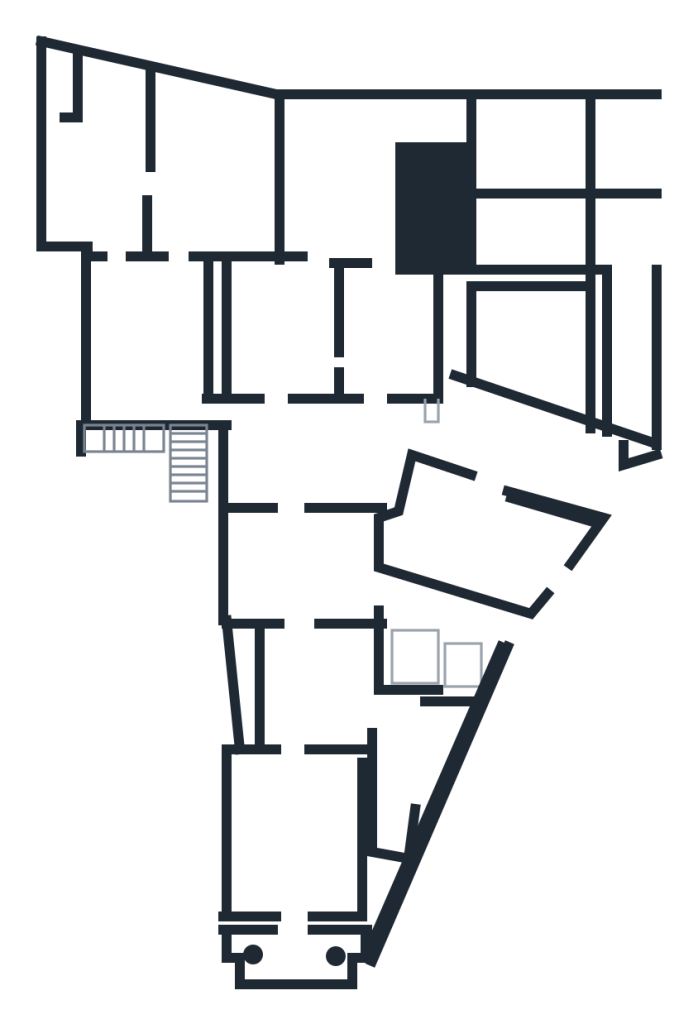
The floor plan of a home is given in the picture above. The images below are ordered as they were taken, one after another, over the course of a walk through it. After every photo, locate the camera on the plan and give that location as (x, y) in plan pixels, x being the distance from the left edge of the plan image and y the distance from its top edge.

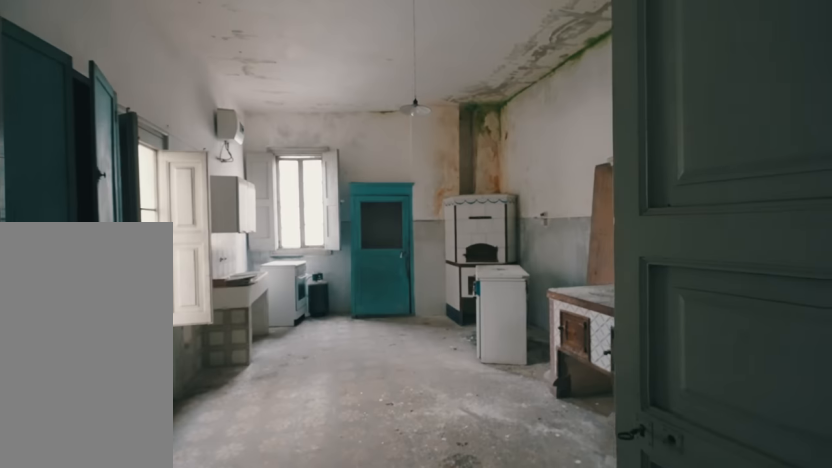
(179, 234)
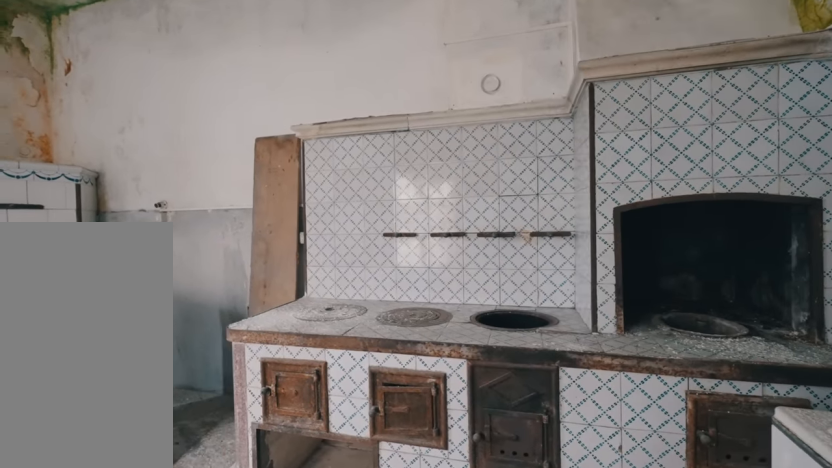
(191, 183)
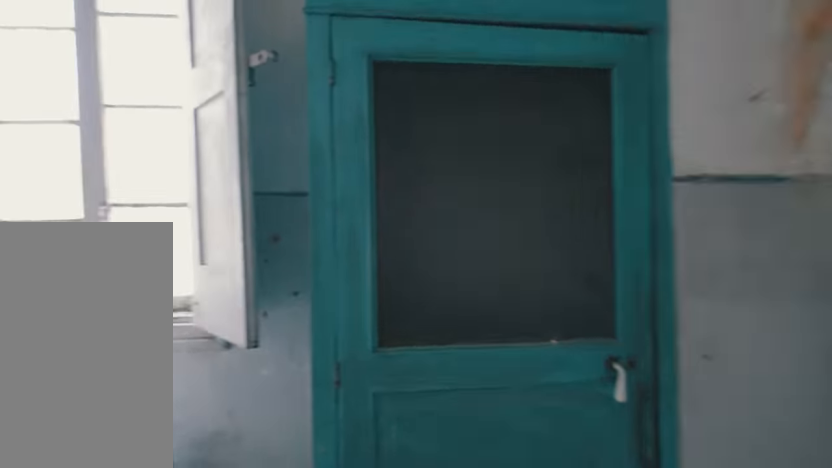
(191, 183)
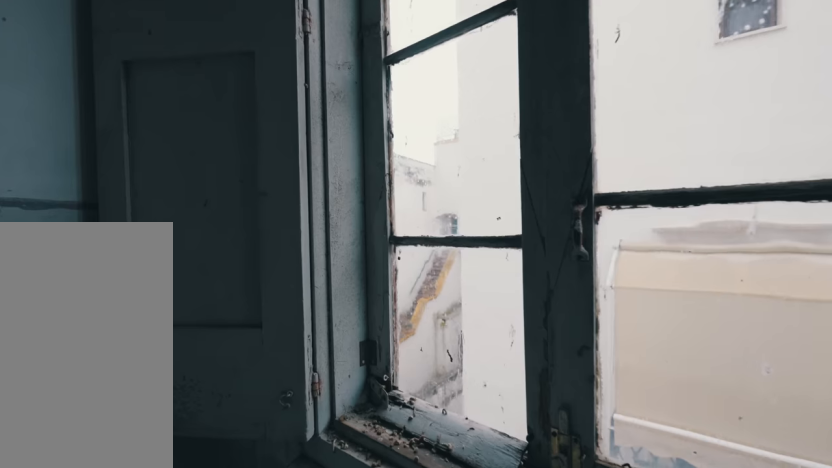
(191, 183)
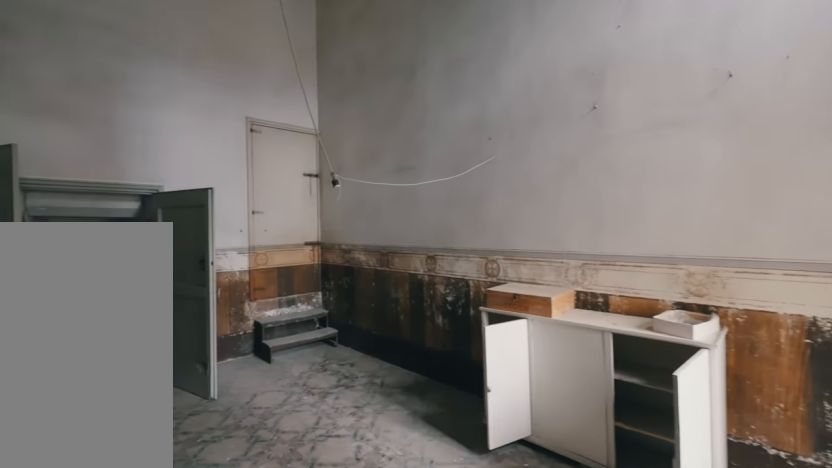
(145, 341)
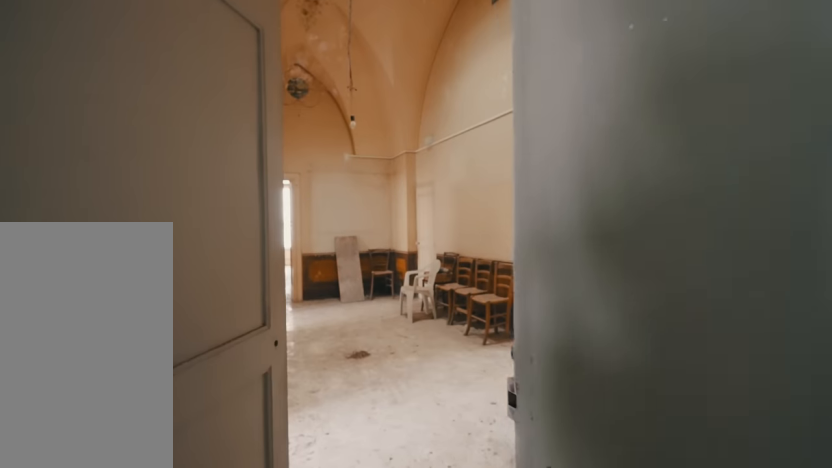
(175, 363)
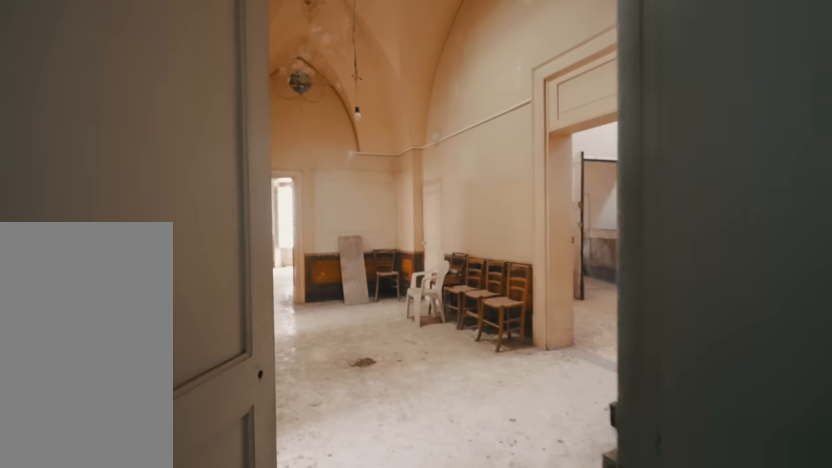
(216, 394)
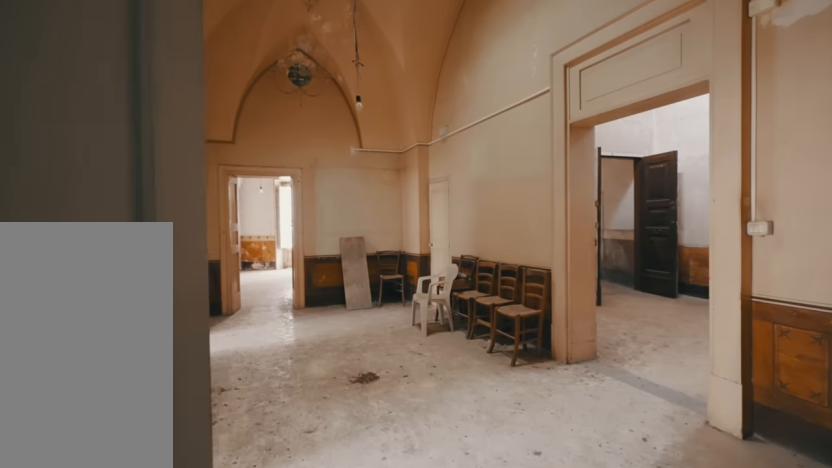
(263, 428)
